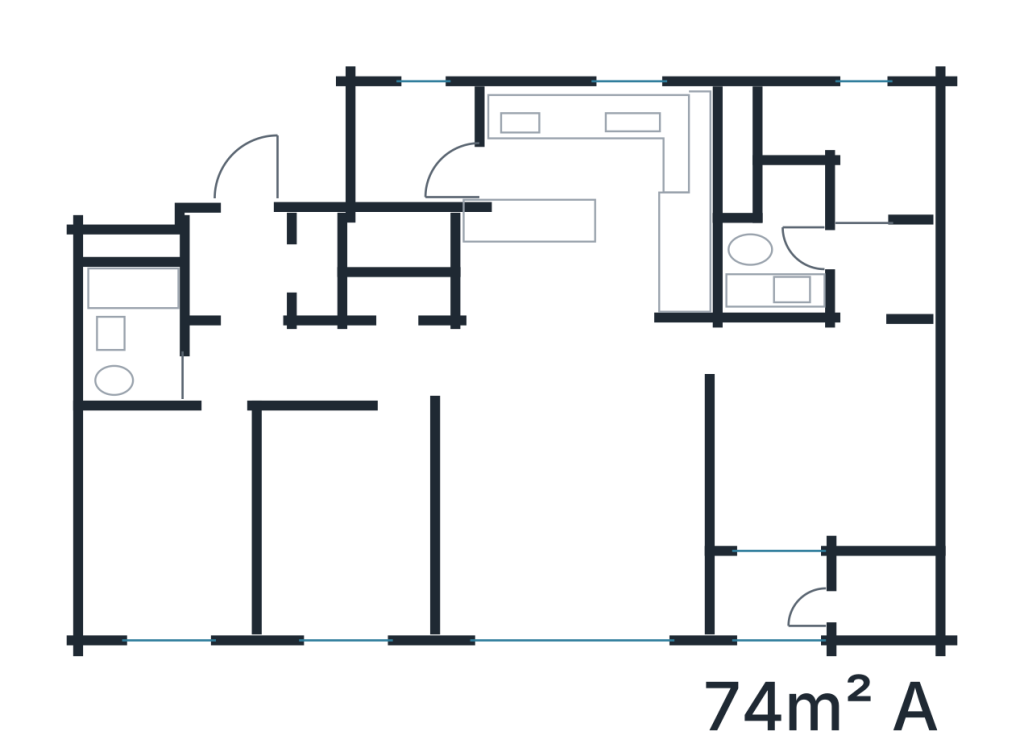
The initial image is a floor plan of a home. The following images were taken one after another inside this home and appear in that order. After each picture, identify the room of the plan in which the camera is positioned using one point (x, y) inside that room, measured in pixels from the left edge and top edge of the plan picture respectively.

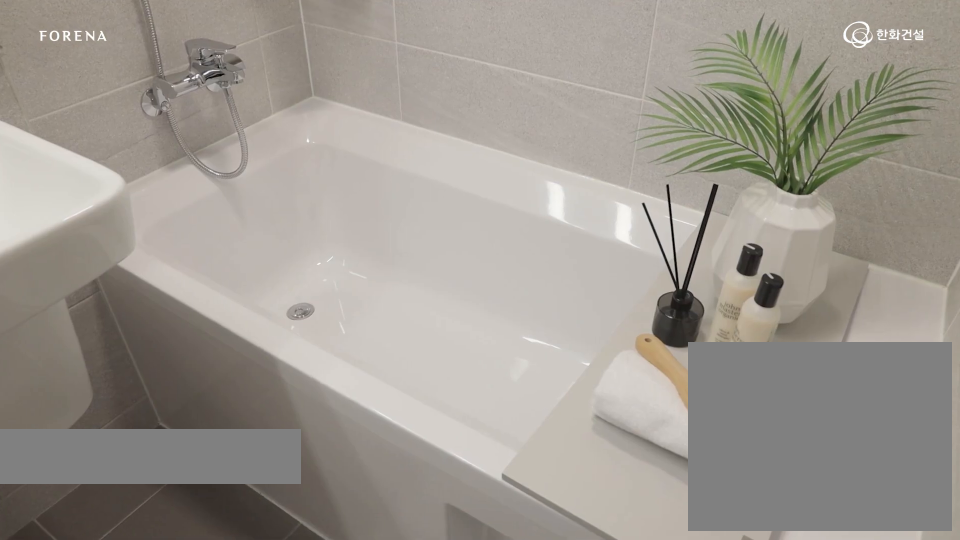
(172, 371)
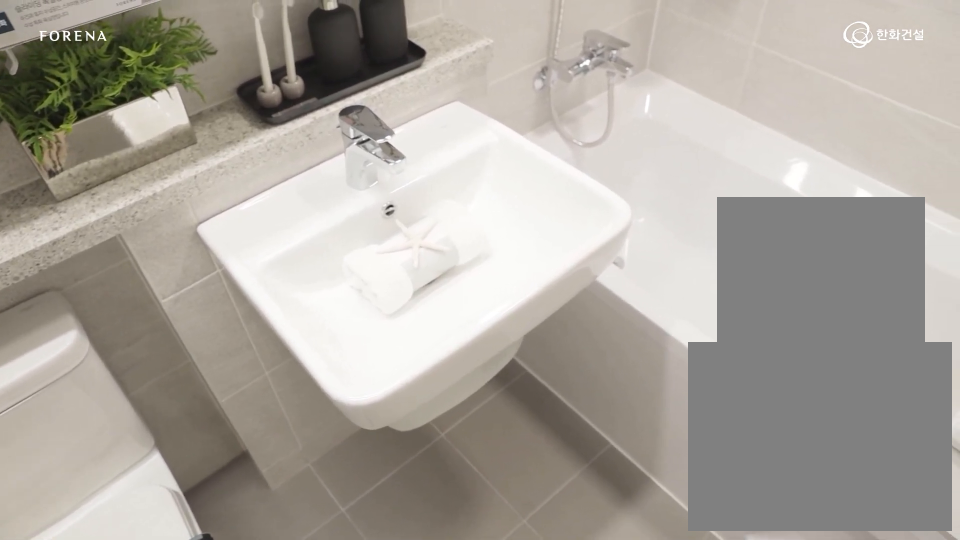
(172, 371)
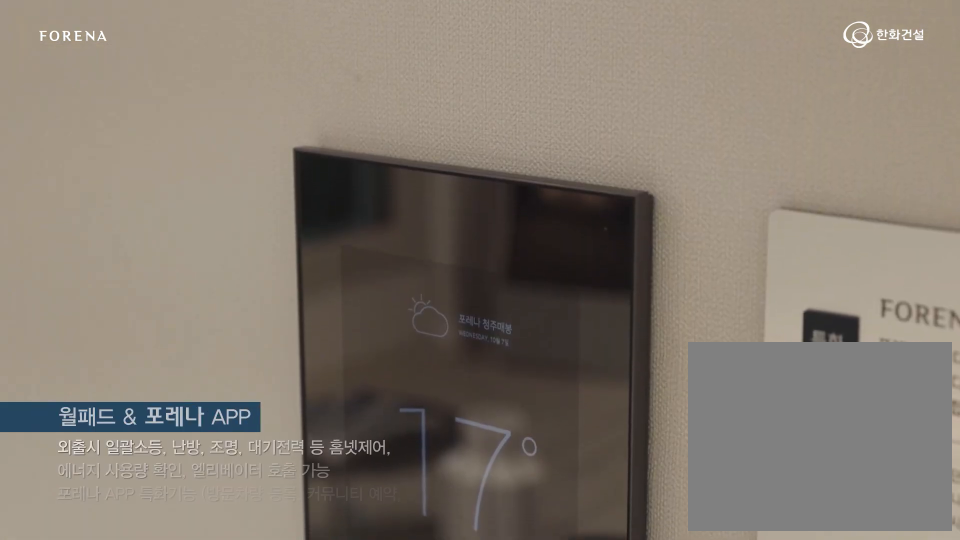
(580, 494)
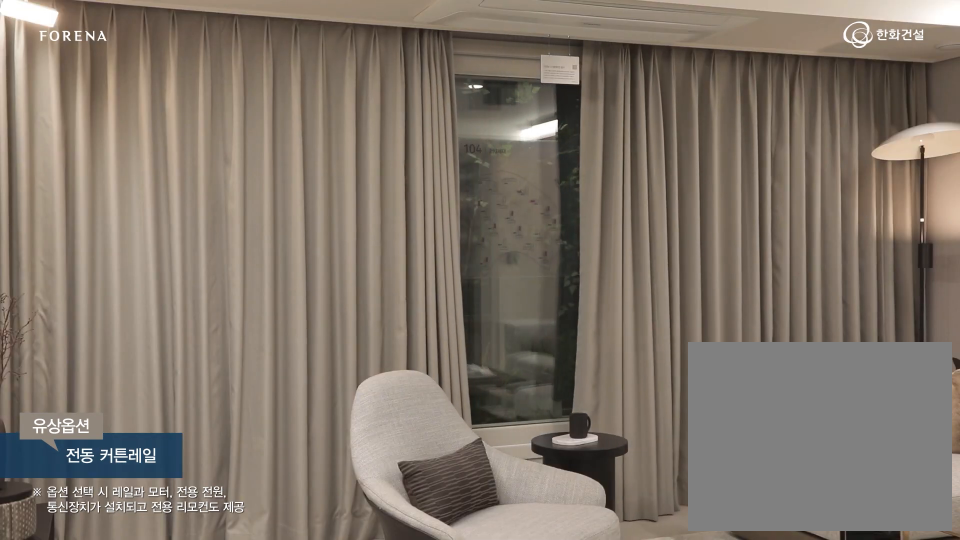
(580, 494)
